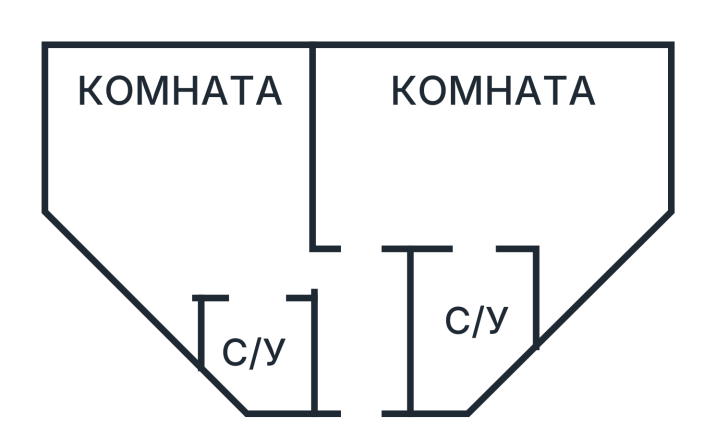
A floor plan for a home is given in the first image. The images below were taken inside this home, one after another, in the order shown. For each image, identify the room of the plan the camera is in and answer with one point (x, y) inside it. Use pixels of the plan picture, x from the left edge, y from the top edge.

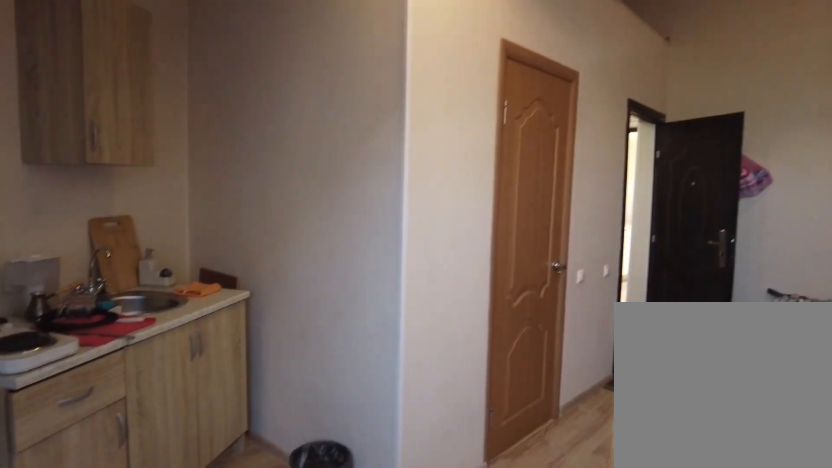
(636, 184)
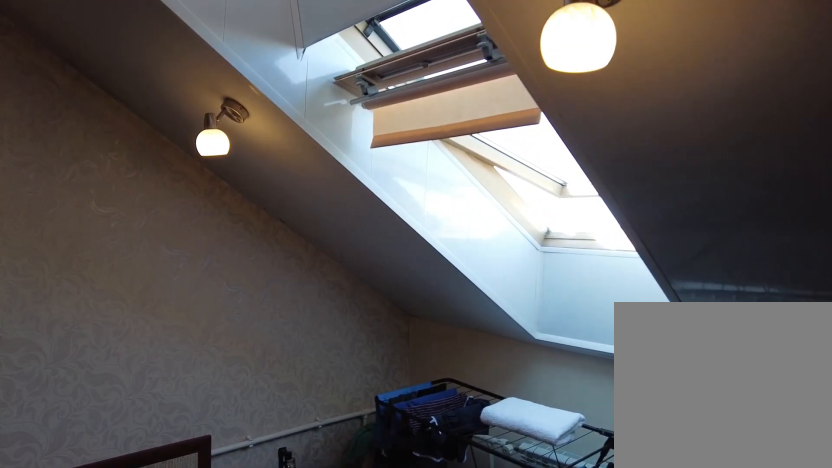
(479, 222)
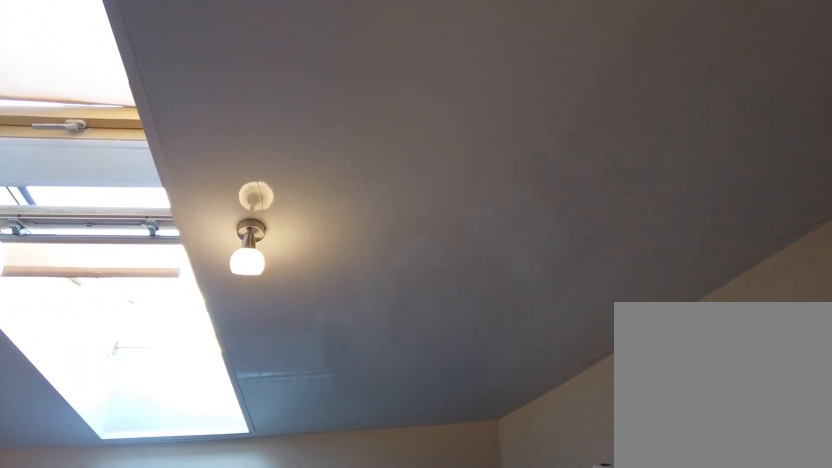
(479, 222)
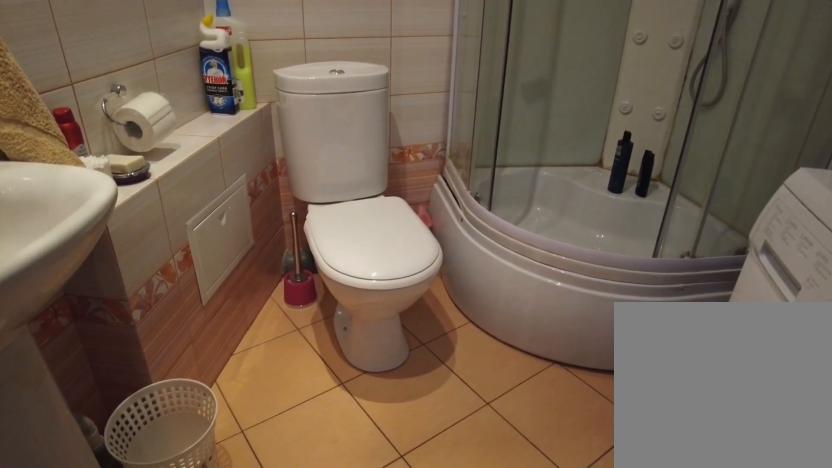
(485, 291)
